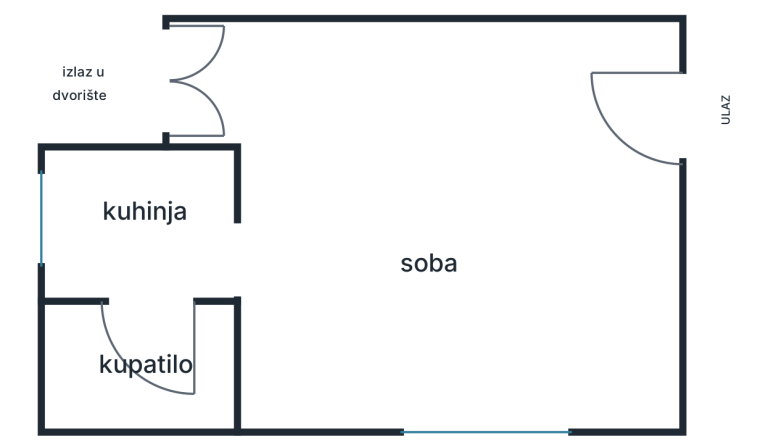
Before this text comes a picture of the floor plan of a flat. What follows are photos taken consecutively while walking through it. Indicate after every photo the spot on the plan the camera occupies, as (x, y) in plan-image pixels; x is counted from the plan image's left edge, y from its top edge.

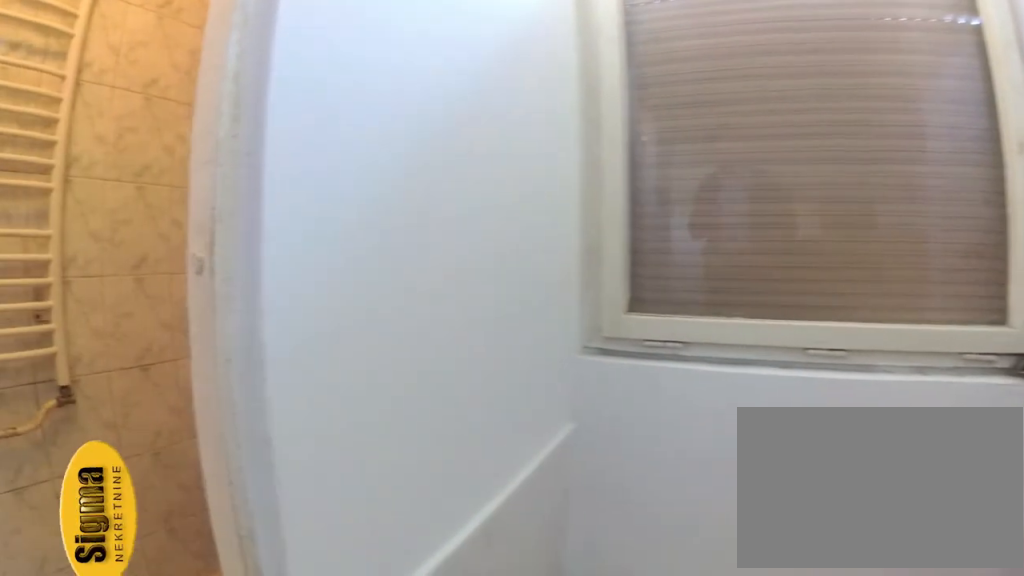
(192, 261)
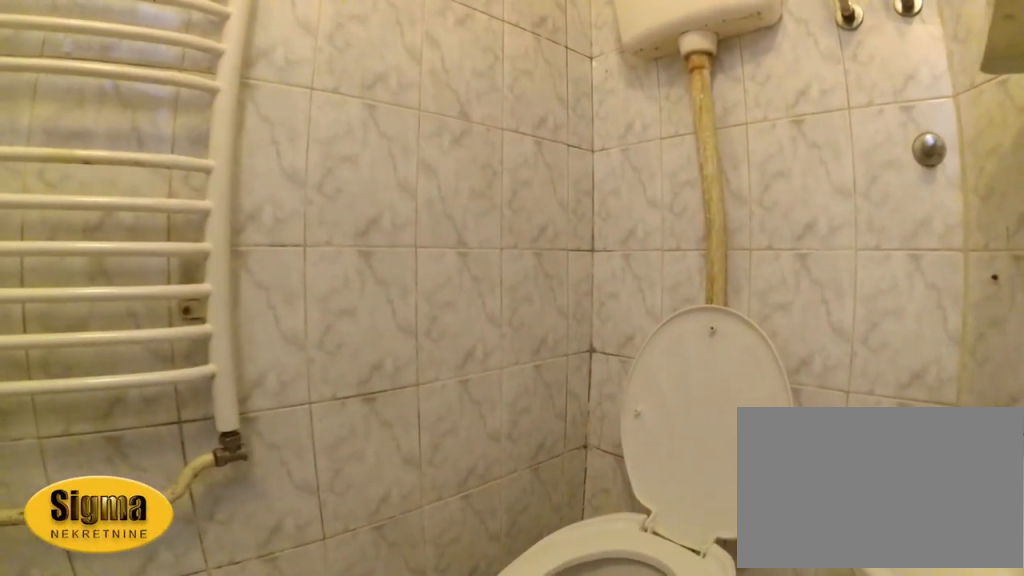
(147, 311)
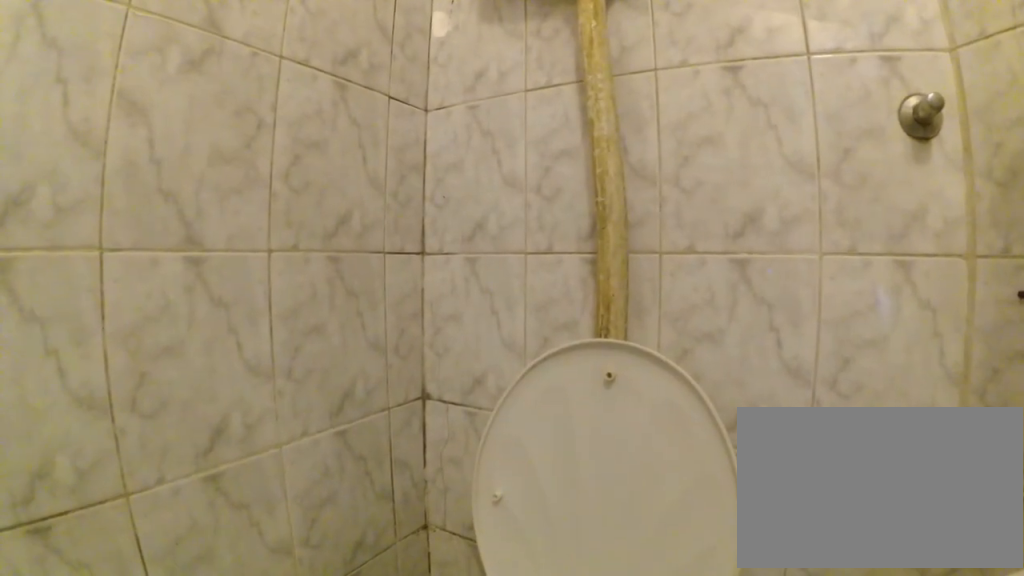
(122, 343)
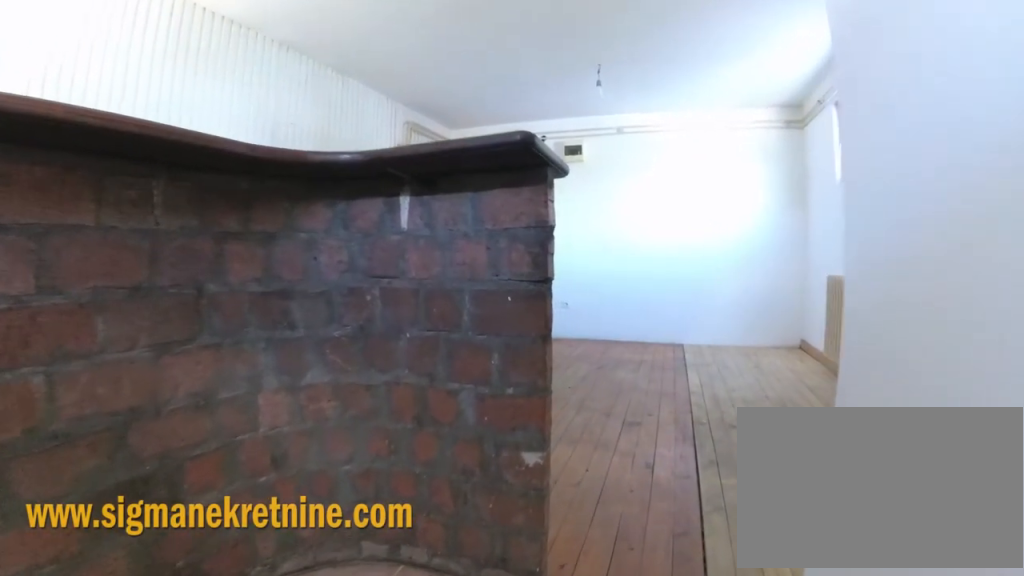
(166, 246)
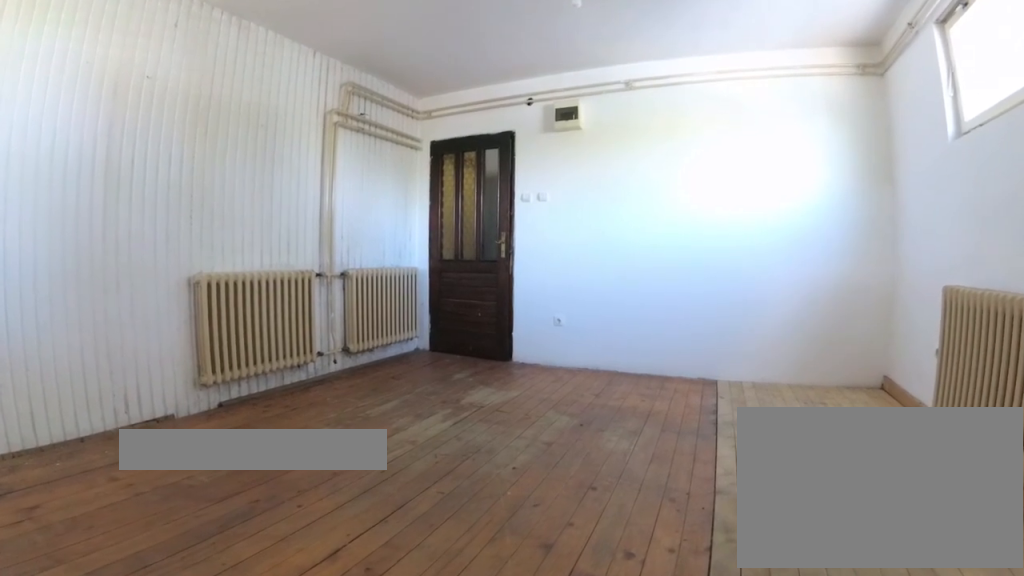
(296, 251)
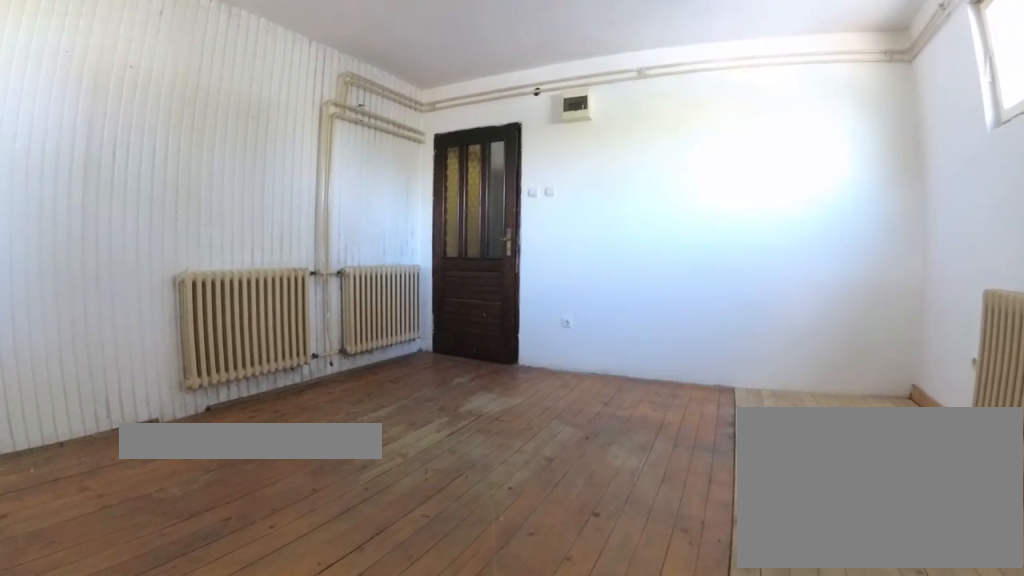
(328, 248)
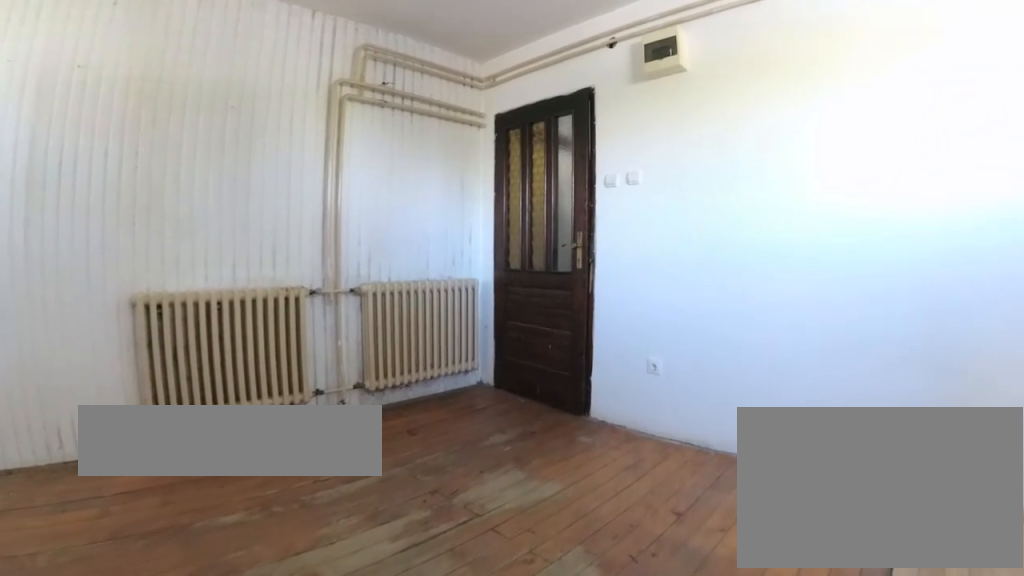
(437, 236)
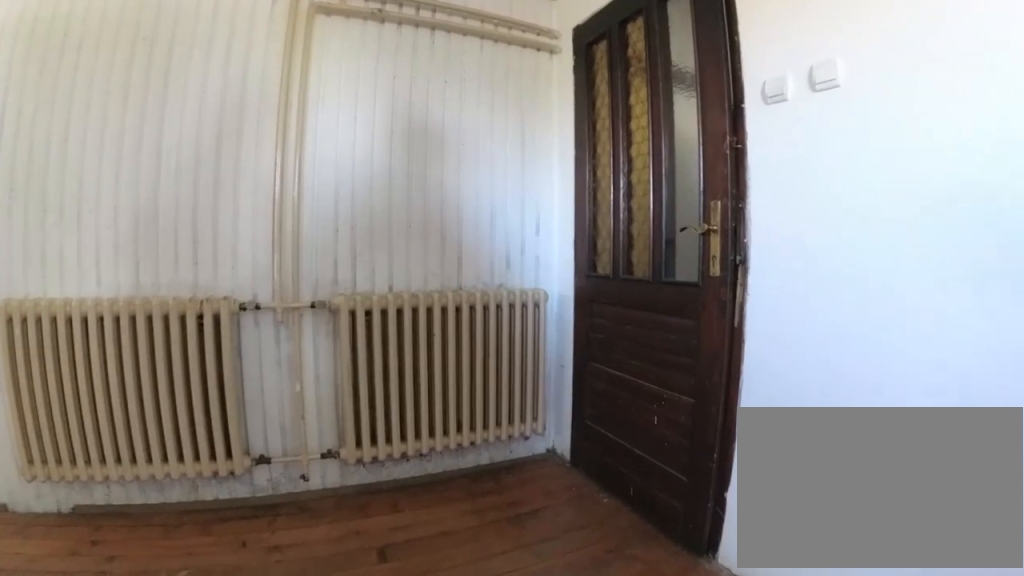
(524, 187)
